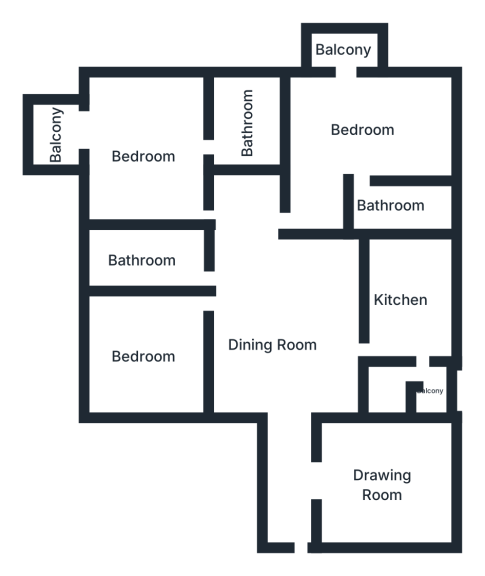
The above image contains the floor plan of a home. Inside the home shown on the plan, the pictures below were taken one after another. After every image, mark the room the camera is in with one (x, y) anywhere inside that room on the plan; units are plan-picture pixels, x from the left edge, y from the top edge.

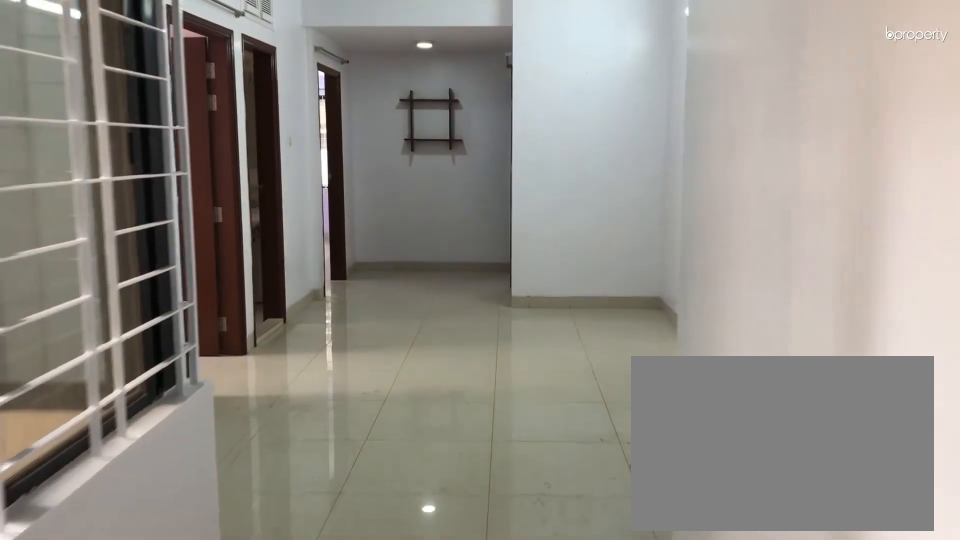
(271, 346)
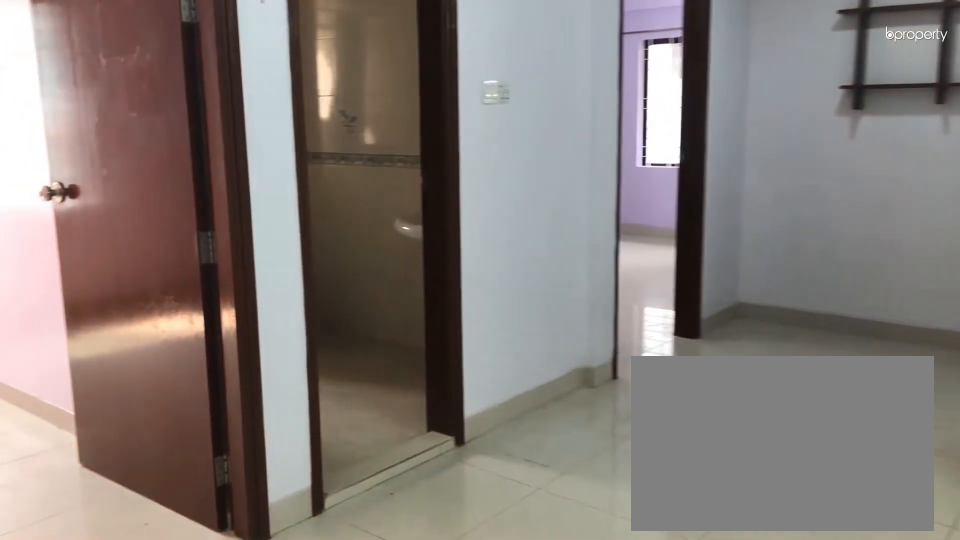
(272, 347)
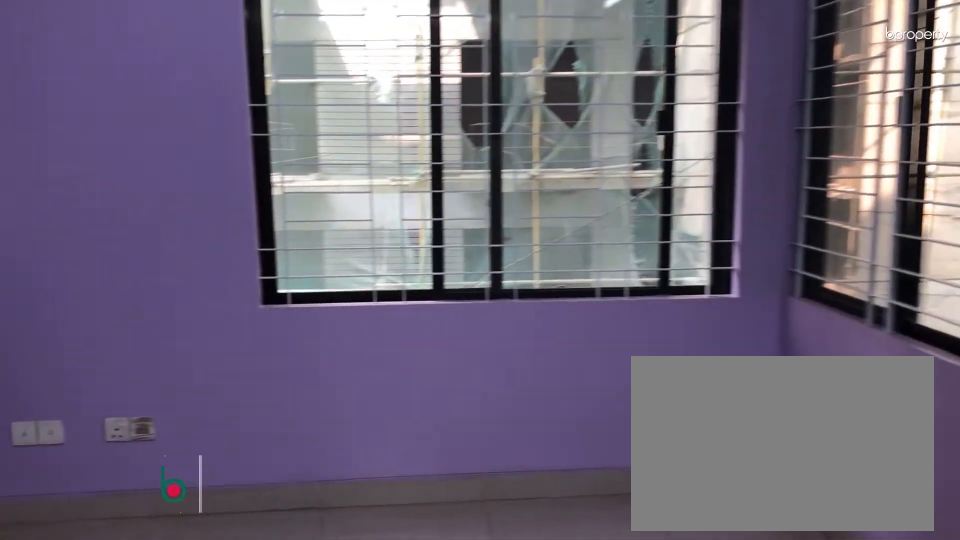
(383, 484)
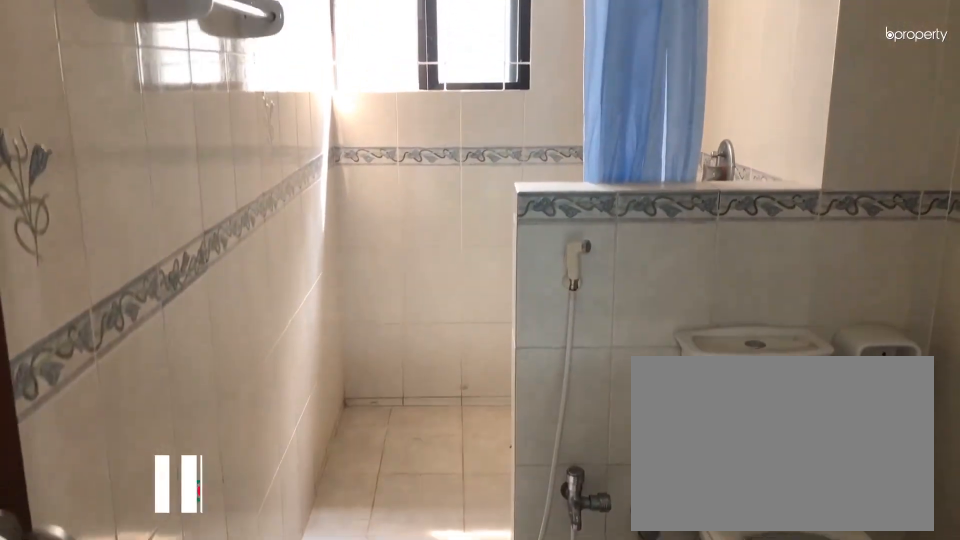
(145, 259)
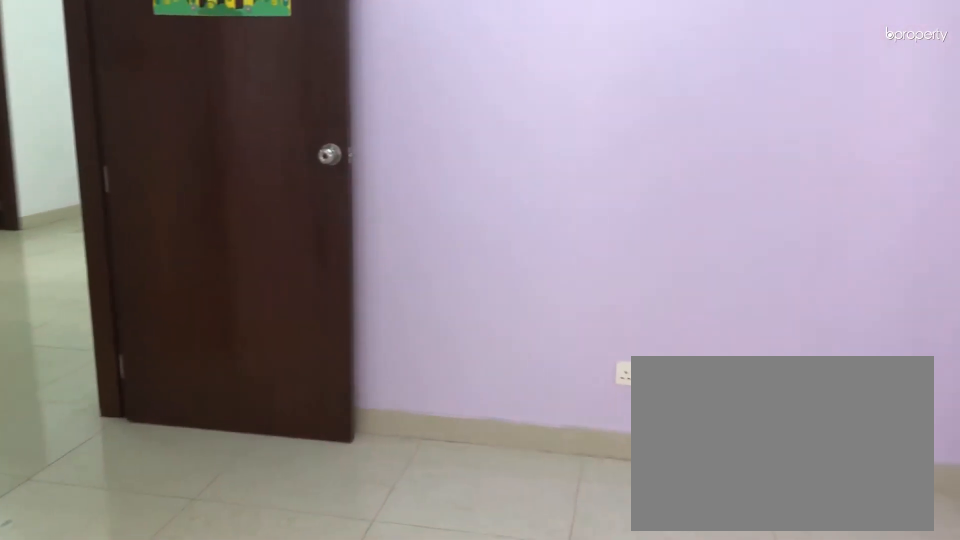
(143, 158)
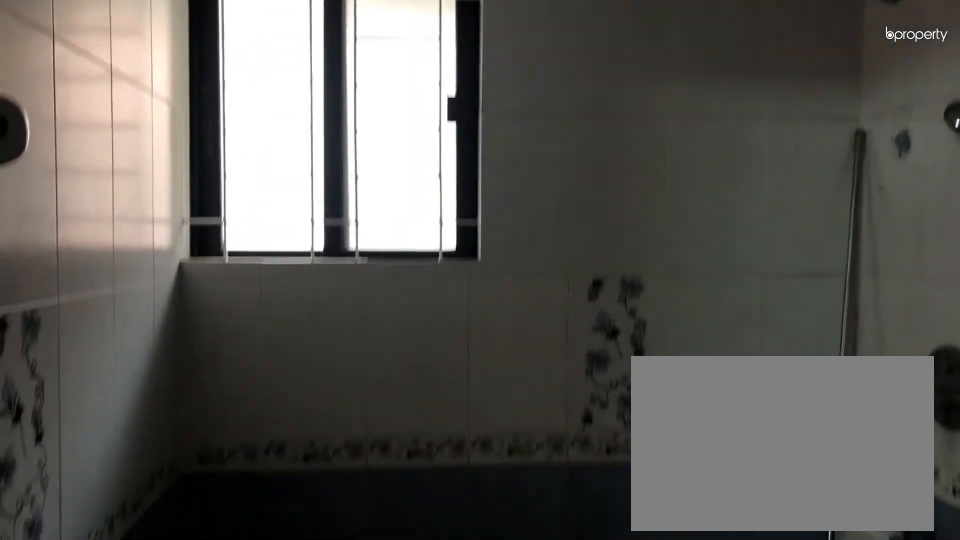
(244, 123)
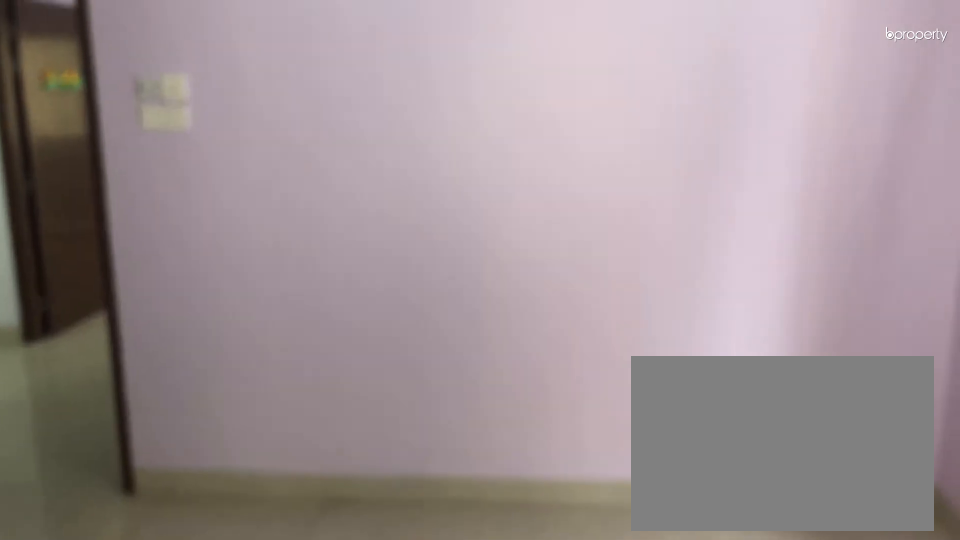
(366, 130)
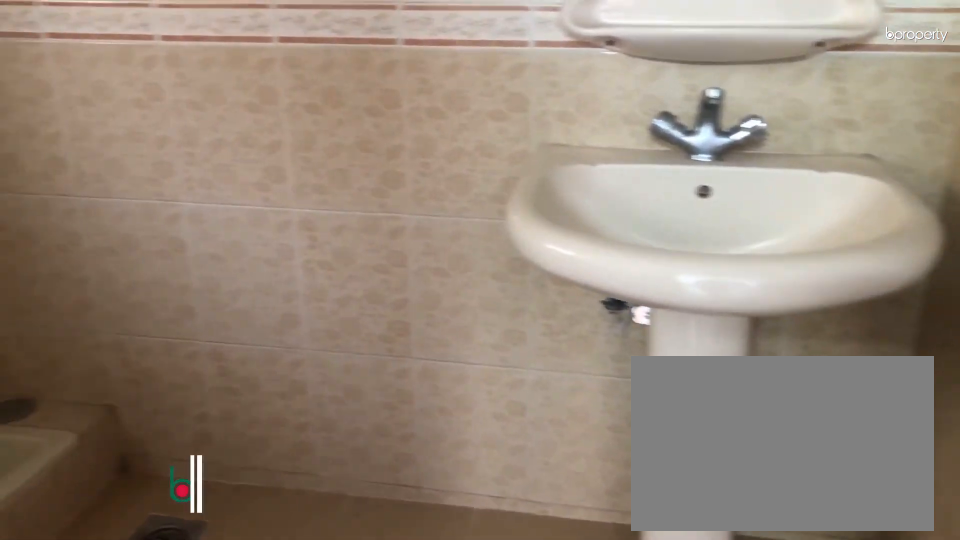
(401, 203)
